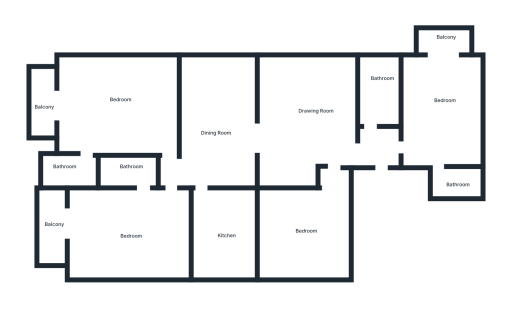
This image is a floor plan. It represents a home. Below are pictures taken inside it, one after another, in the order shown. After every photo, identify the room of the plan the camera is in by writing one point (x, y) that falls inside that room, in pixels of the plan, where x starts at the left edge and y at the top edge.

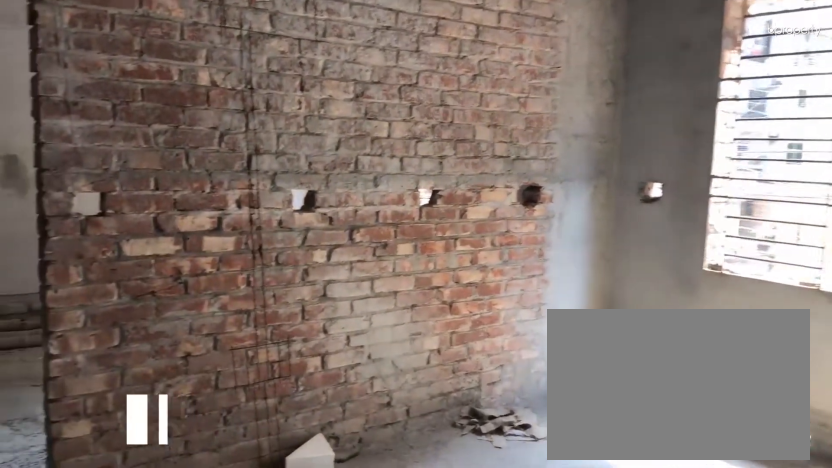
(306, 129)
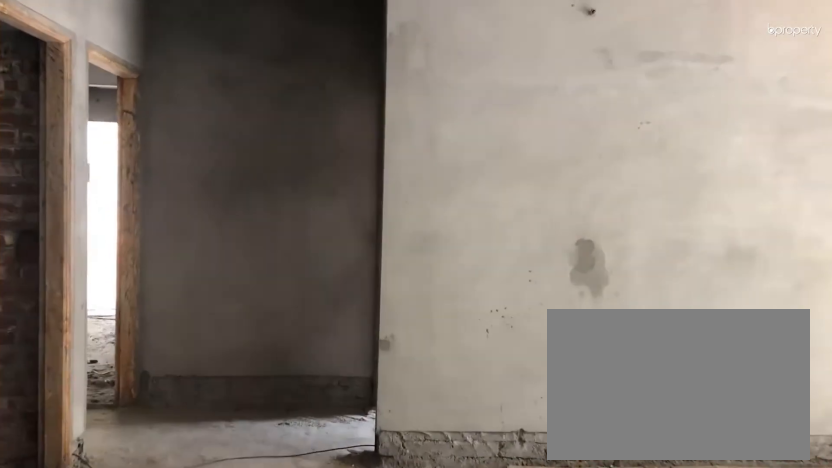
(223, 129)
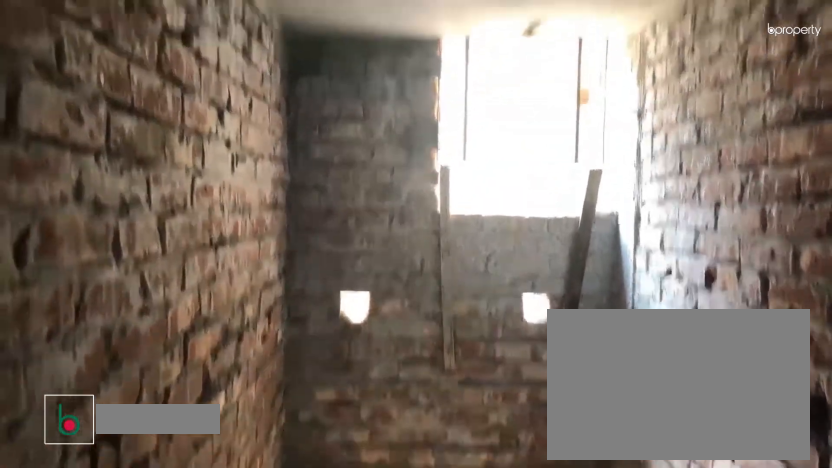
(375, 93)
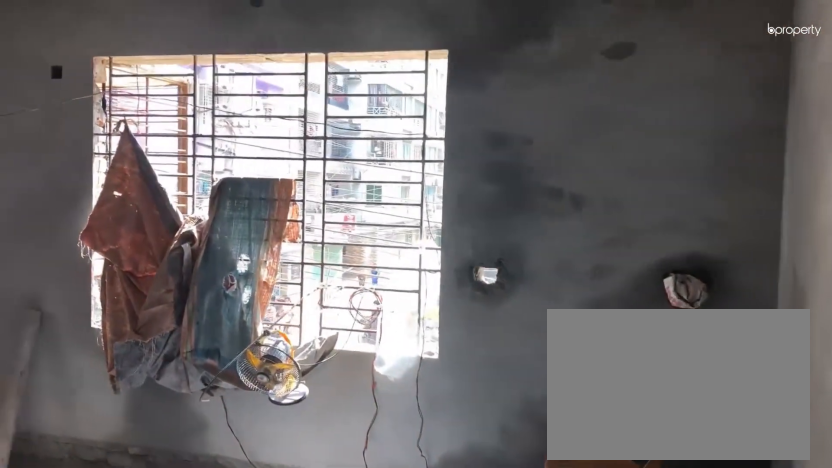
(121, 101)
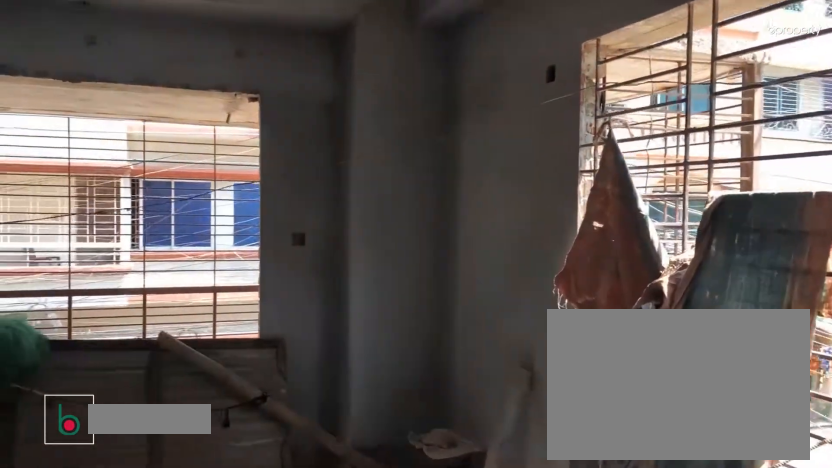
(113, 110)
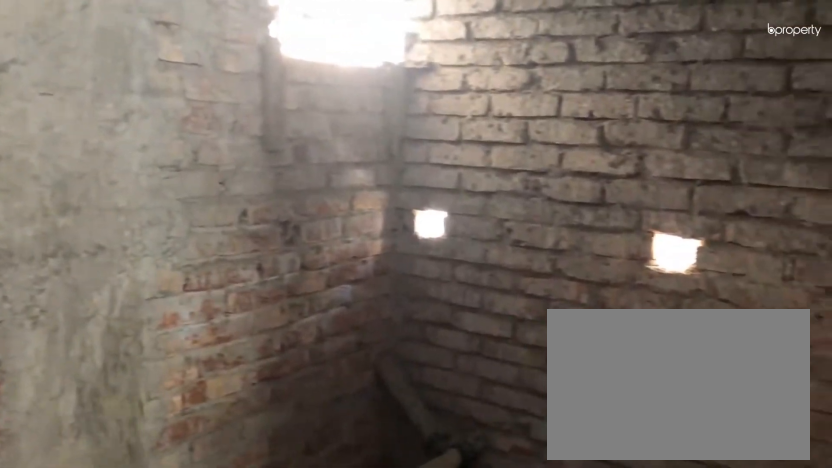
(78, 174)
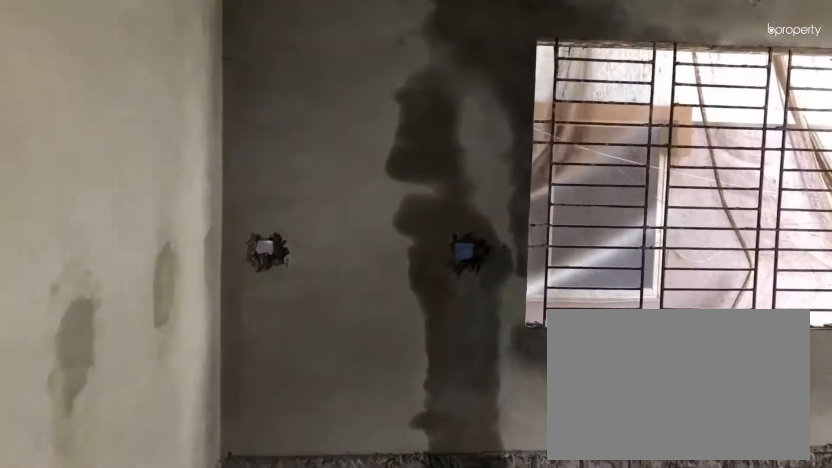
(118, 238)
